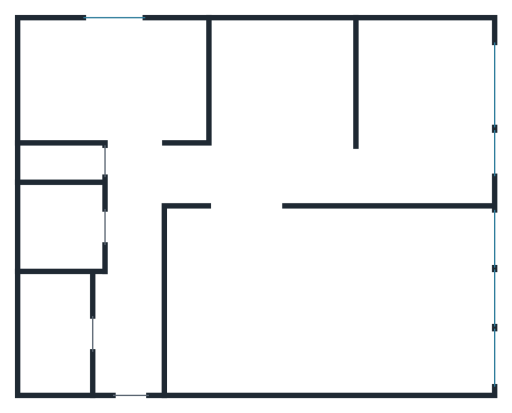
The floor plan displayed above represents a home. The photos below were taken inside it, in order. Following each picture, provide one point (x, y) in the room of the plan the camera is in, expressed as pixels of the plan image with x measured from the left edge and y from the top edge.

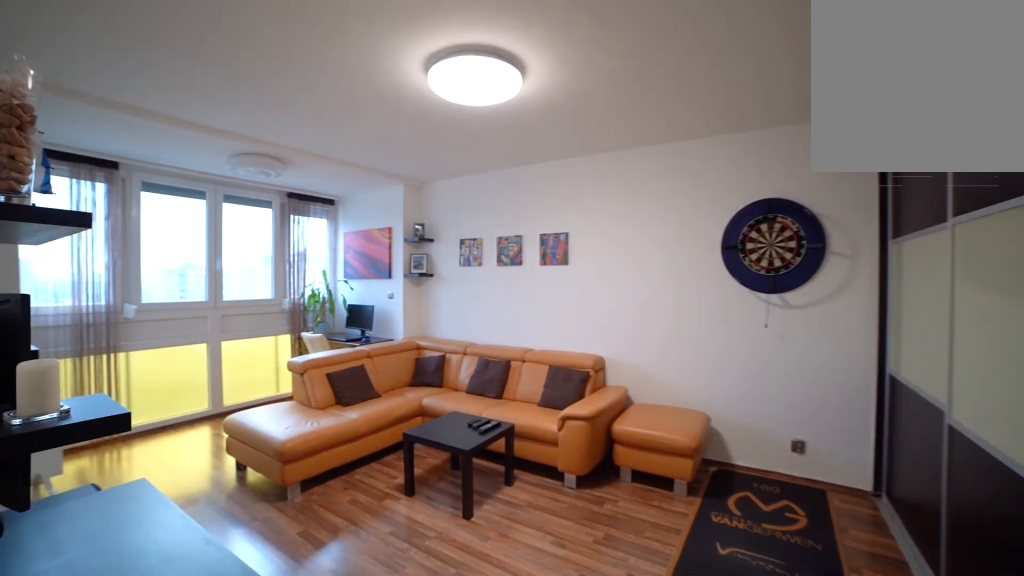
(256, 298)
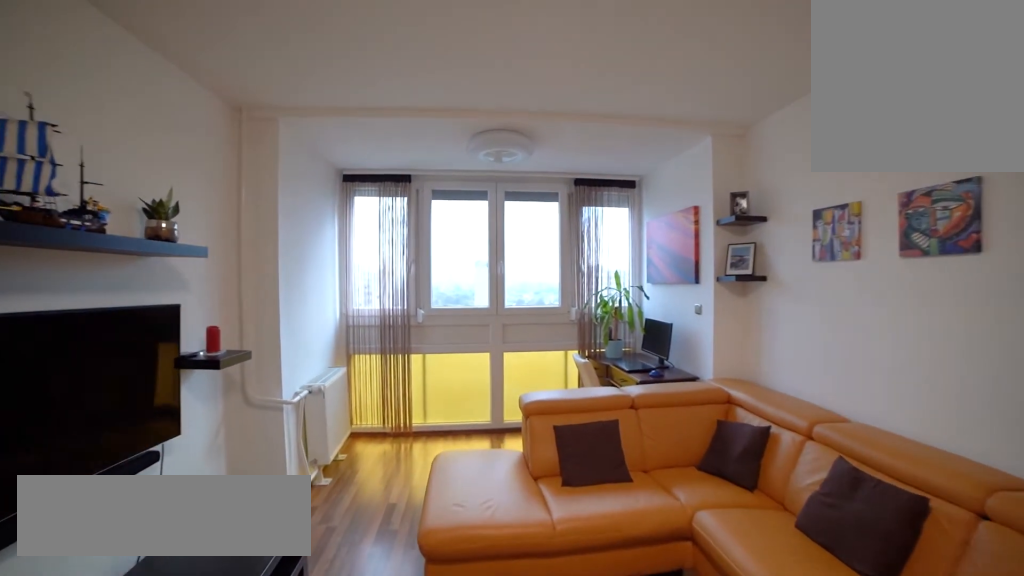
(256, 298)
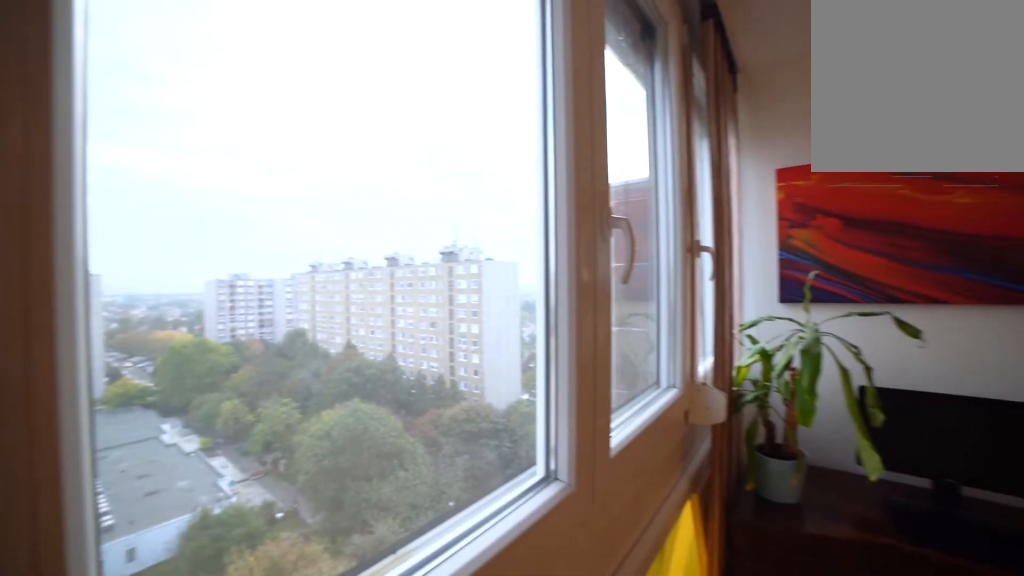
(431, 302)
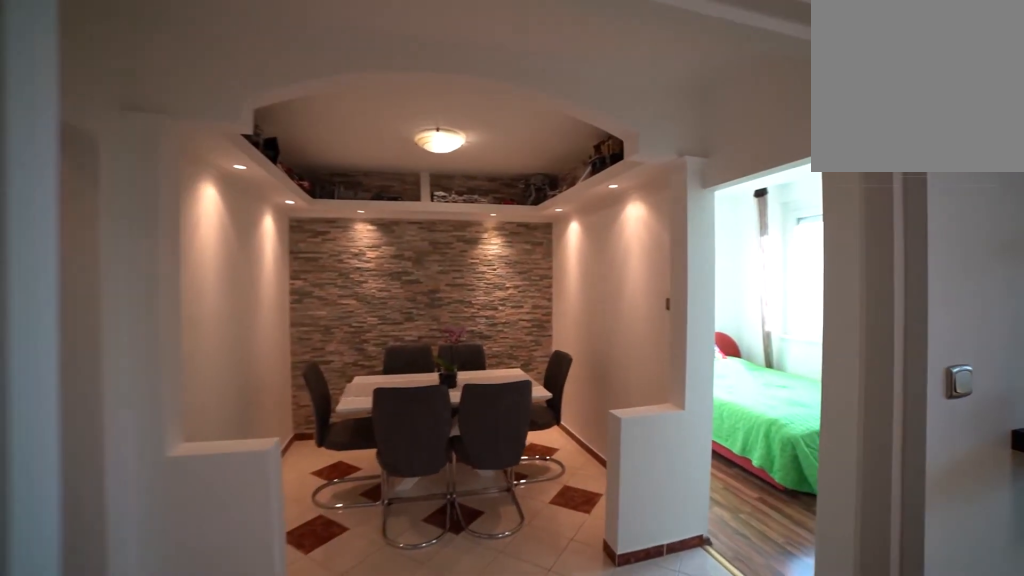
(243, 206)
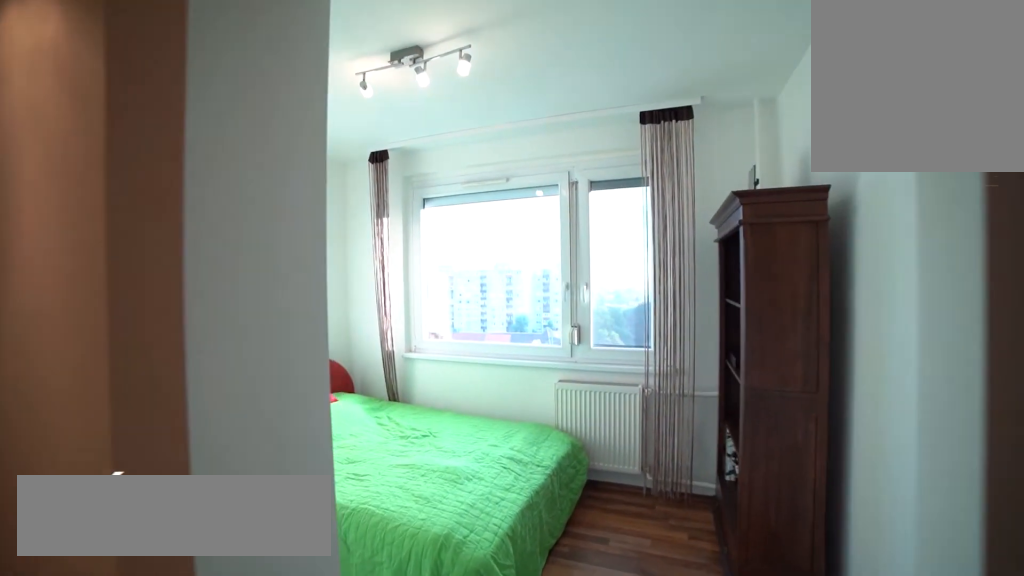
(354, 170)
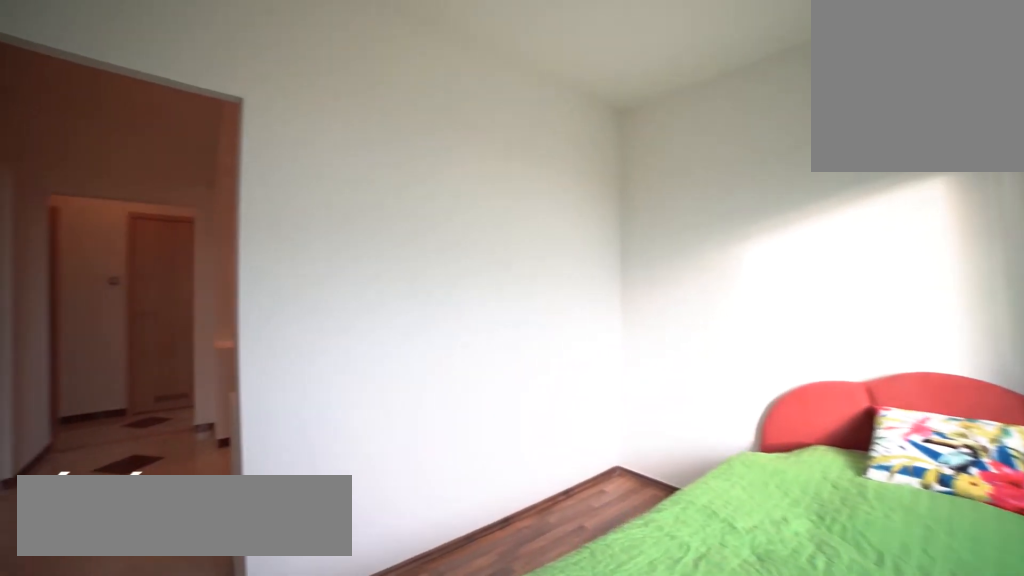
(423, 174)
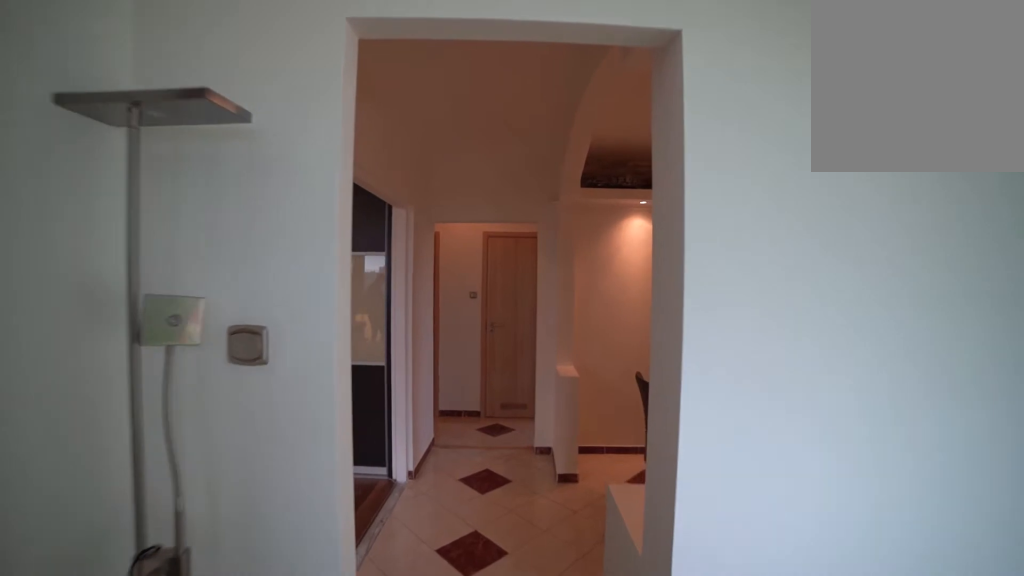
(423, 175)
